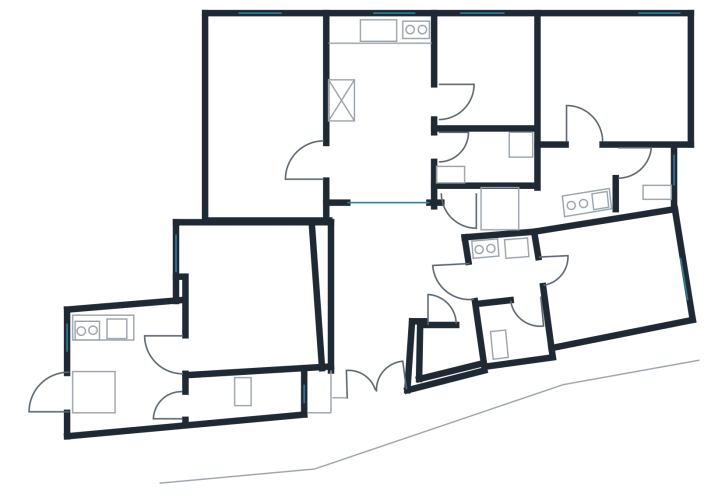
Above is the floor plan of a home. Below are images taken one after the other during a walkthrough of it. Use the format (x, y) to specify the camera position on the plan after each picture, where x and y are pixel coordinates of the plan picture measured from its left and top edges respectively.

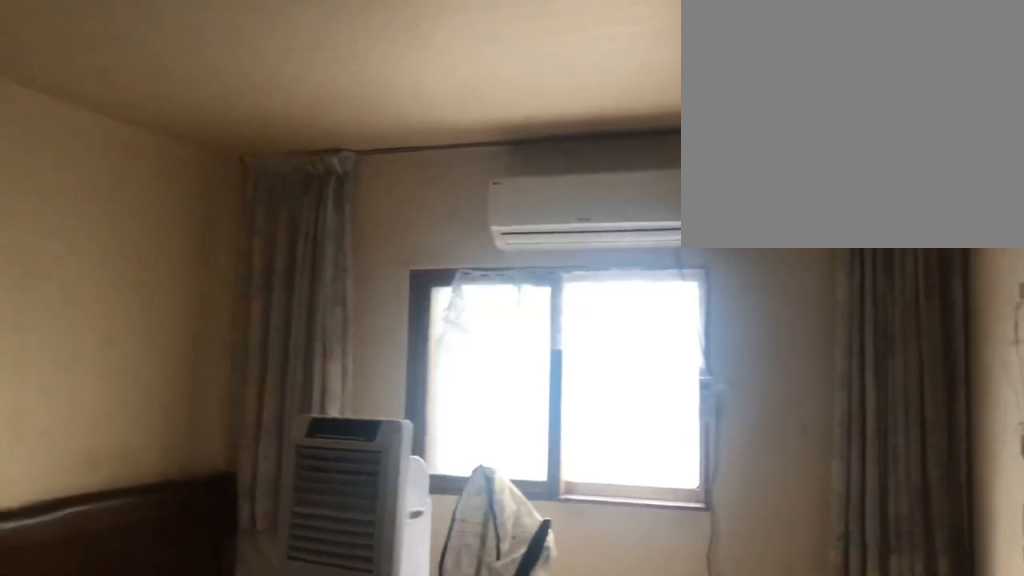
(300, 165)
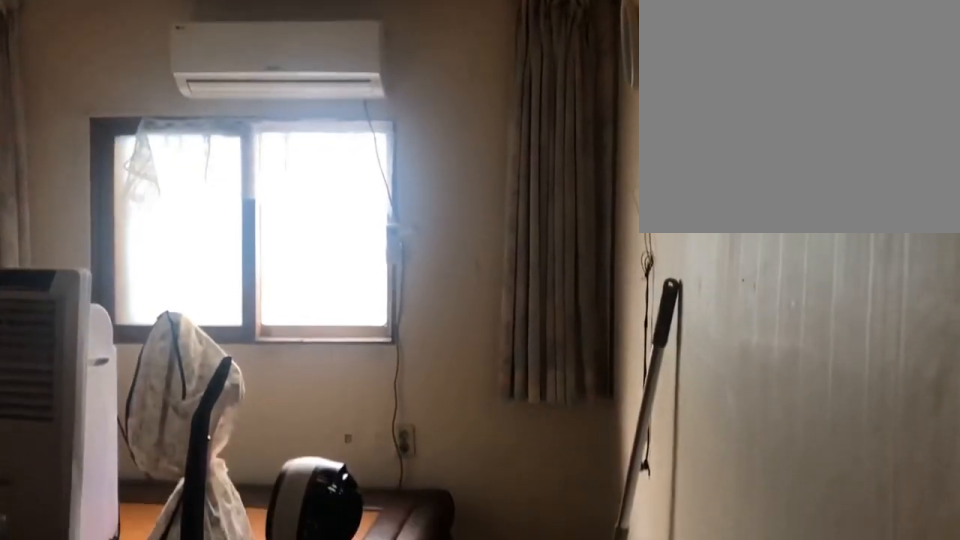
(293, 166)
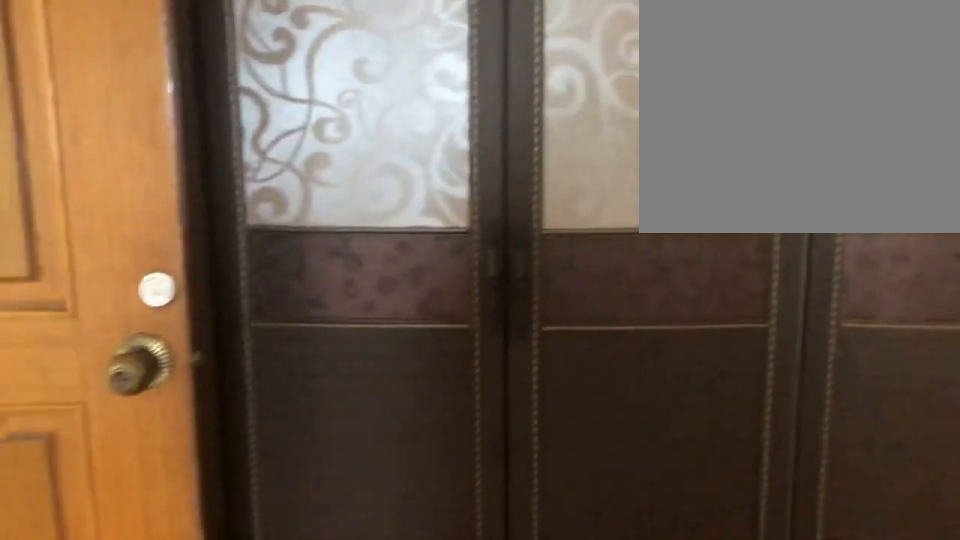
(265, 147)
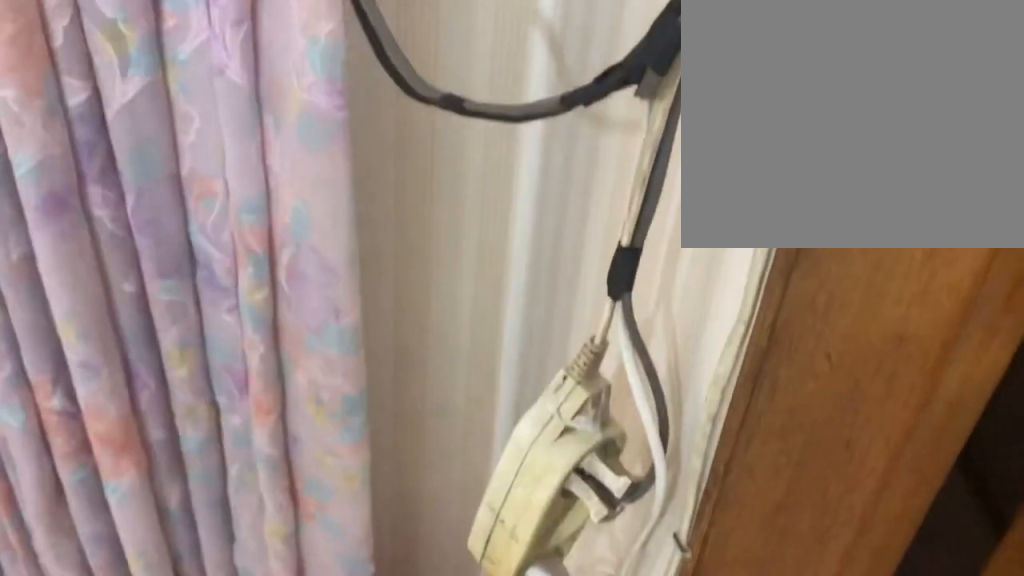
(377, 154)
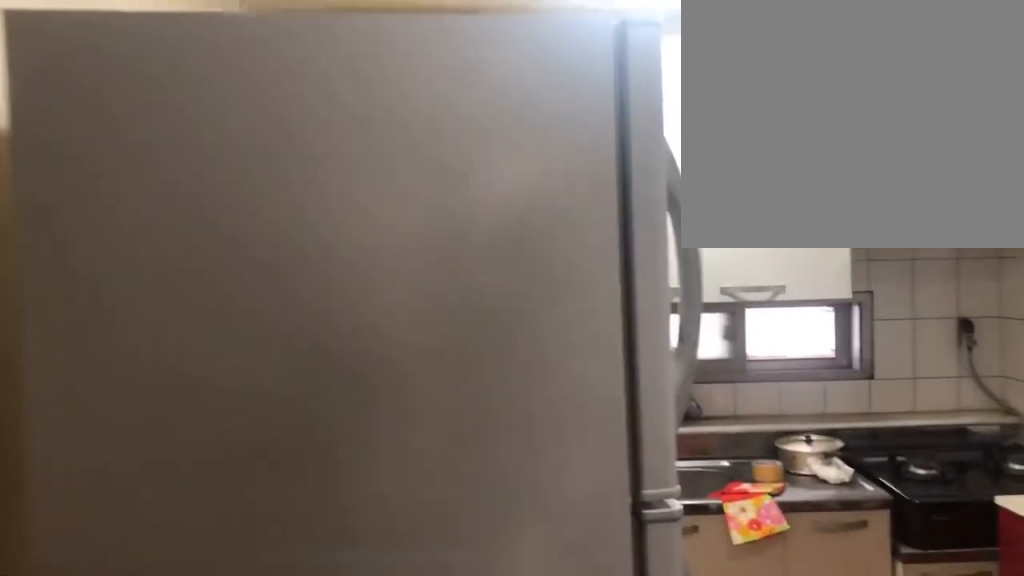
(384, 144)
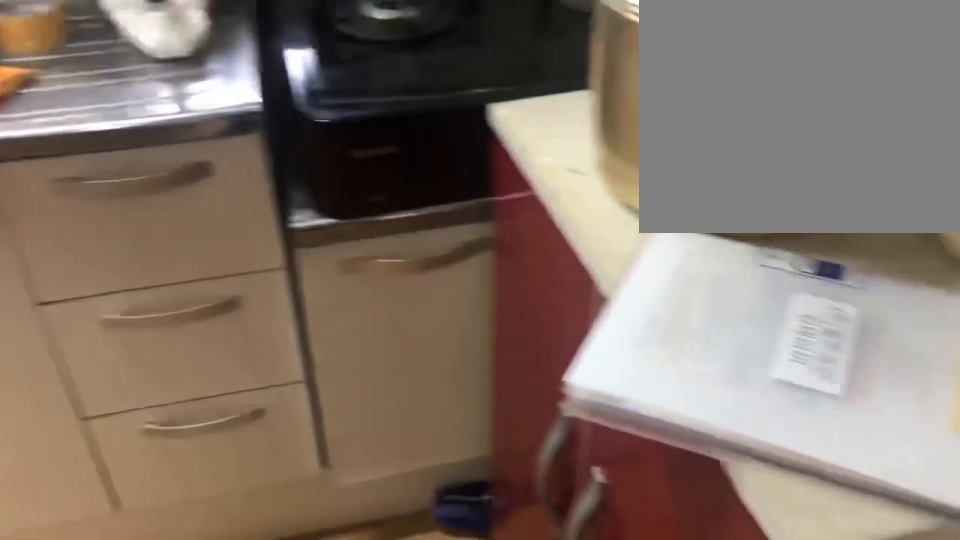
(422, 93)
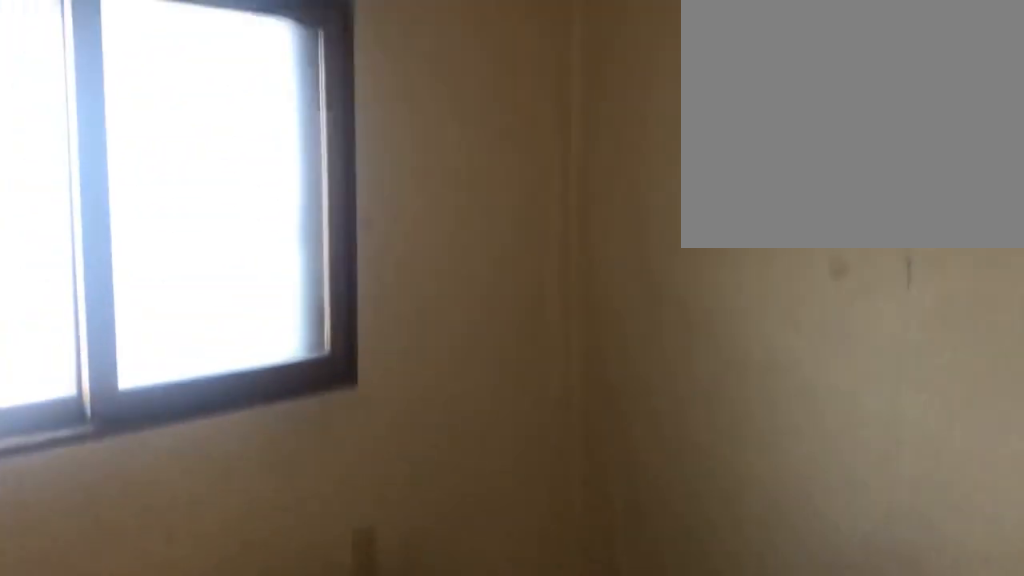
(464, 94)
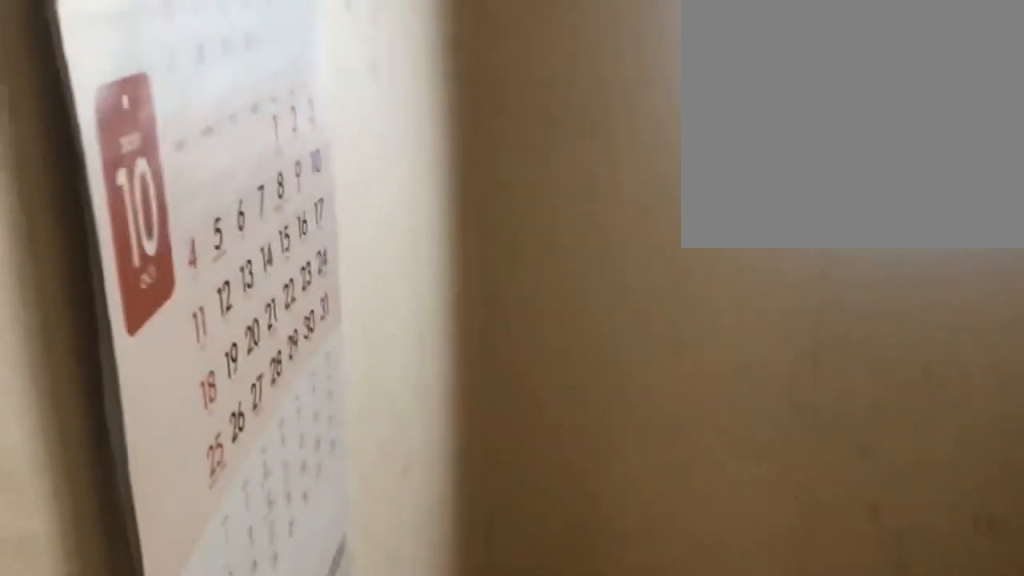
(476, 86)
